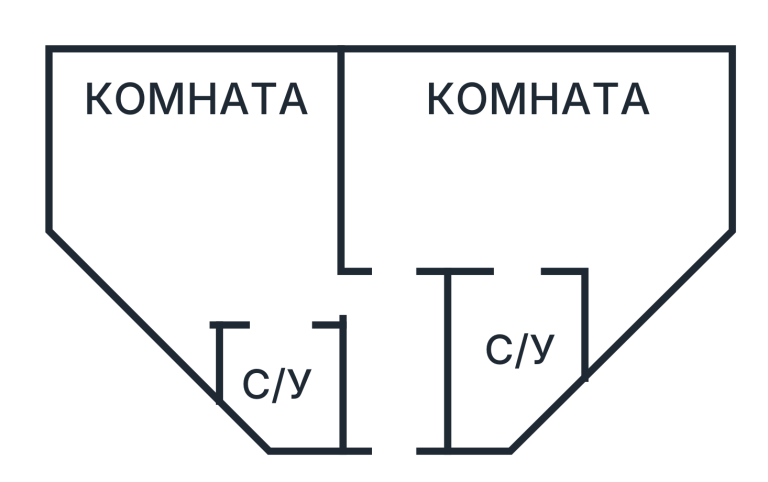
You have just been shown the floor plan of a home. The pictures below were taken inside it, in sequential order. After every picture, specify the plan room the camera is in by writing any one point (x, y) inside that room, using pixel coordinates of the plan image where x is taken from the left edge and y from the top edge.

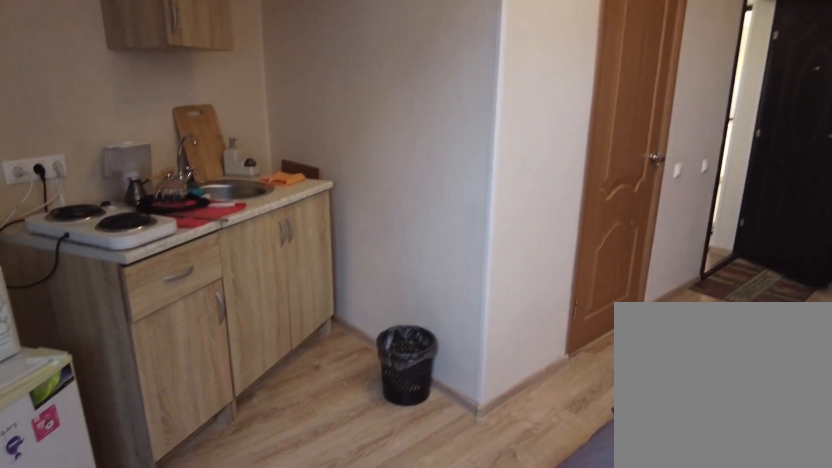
(694, 201)
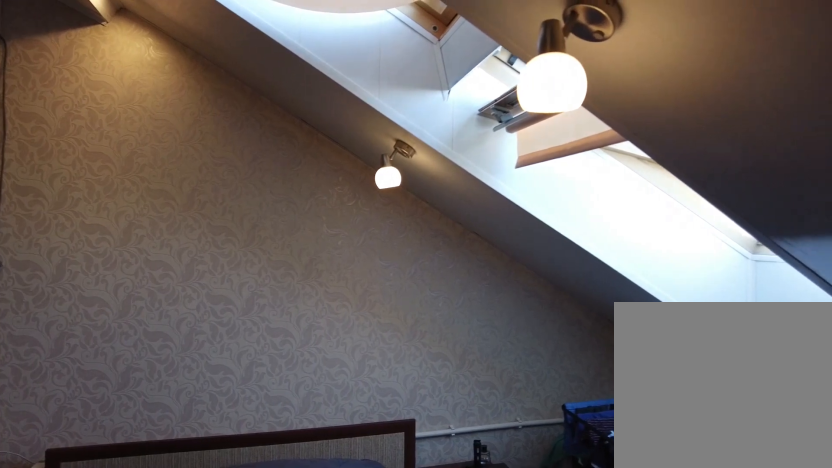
(522, 242)
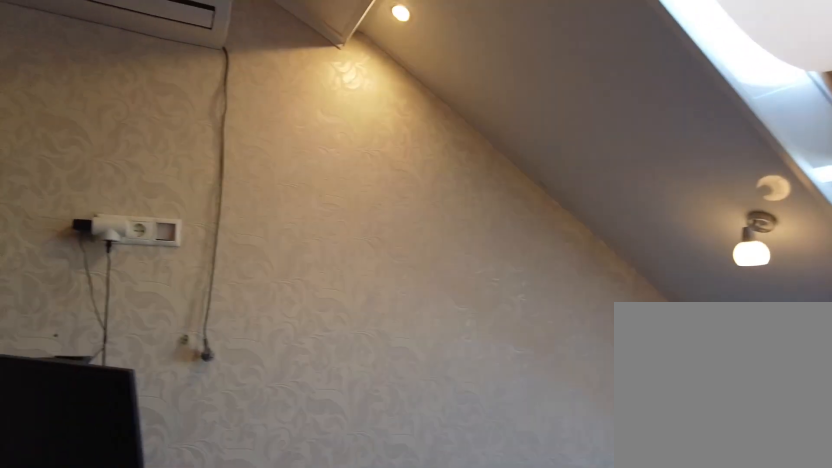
(522, 242)
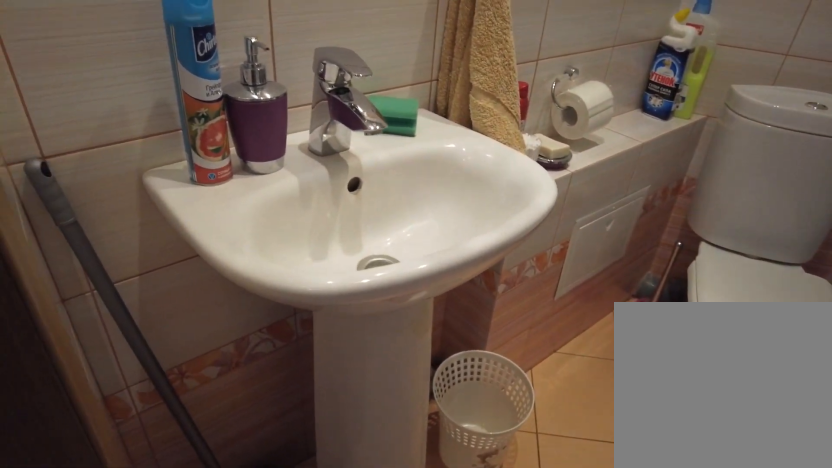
(529, 317)
